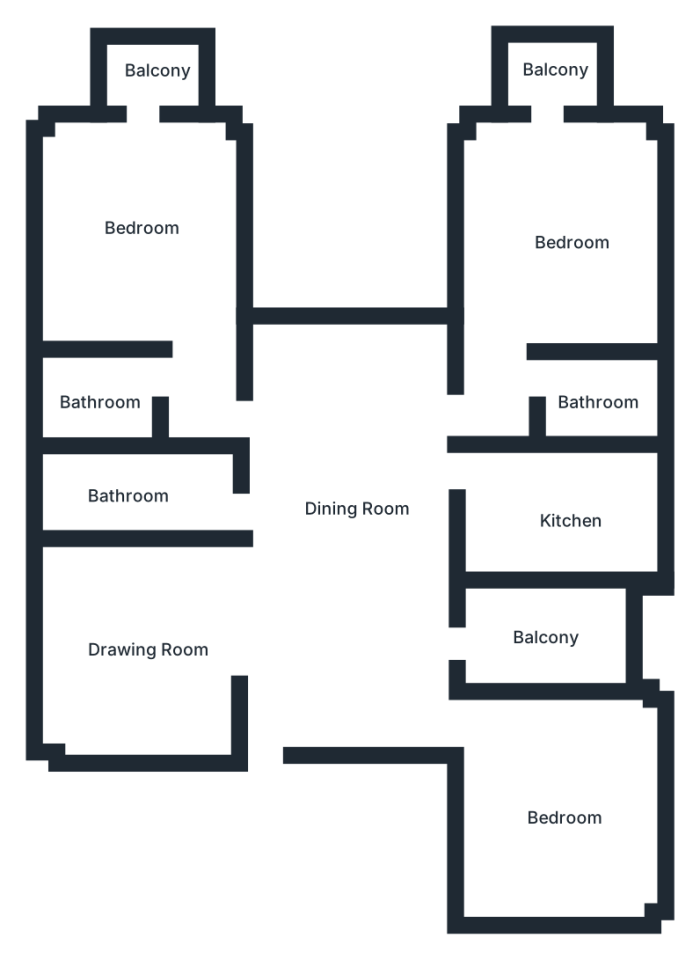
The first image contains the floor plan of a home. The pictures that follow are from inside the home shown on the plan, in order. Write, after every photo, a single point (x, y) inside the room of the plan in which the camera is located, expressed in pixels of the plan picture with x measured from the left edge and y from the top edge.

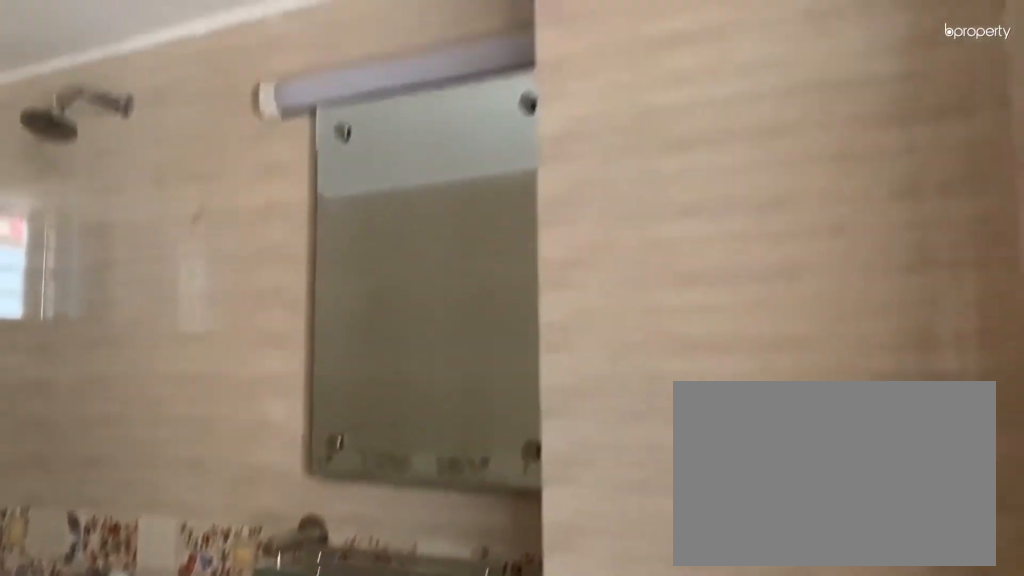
(125, 493)
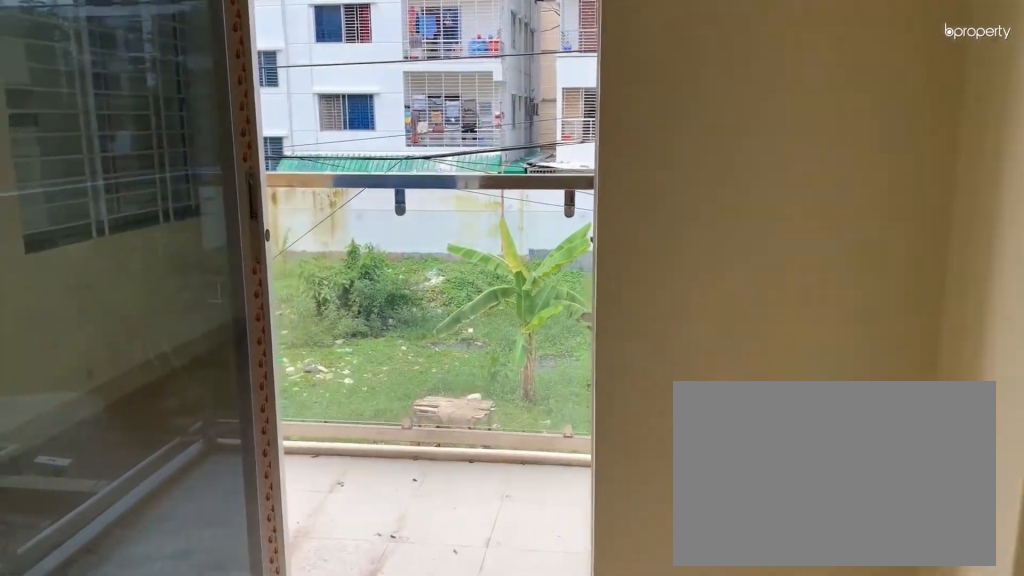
(128, 234)
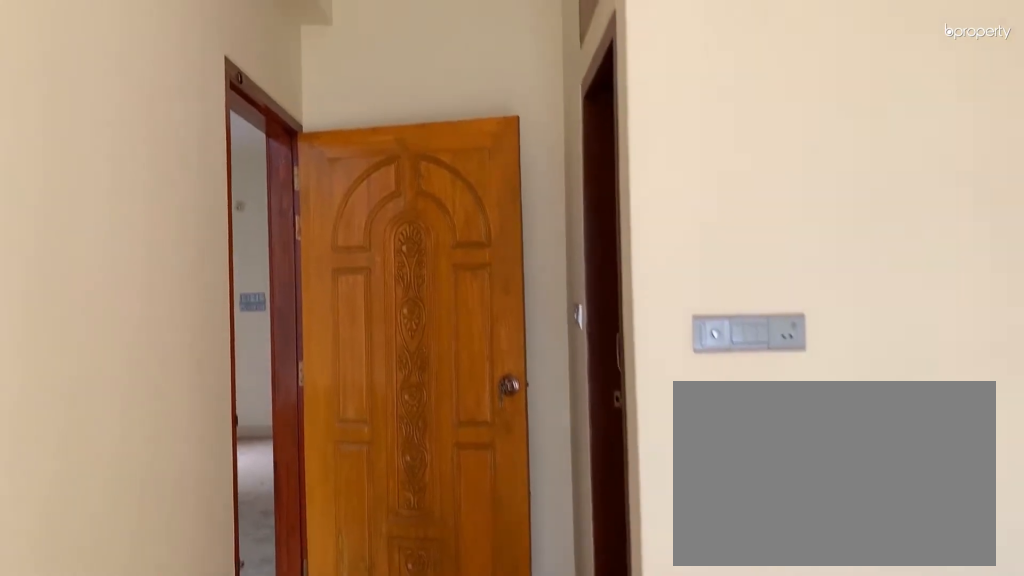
(128, 234)
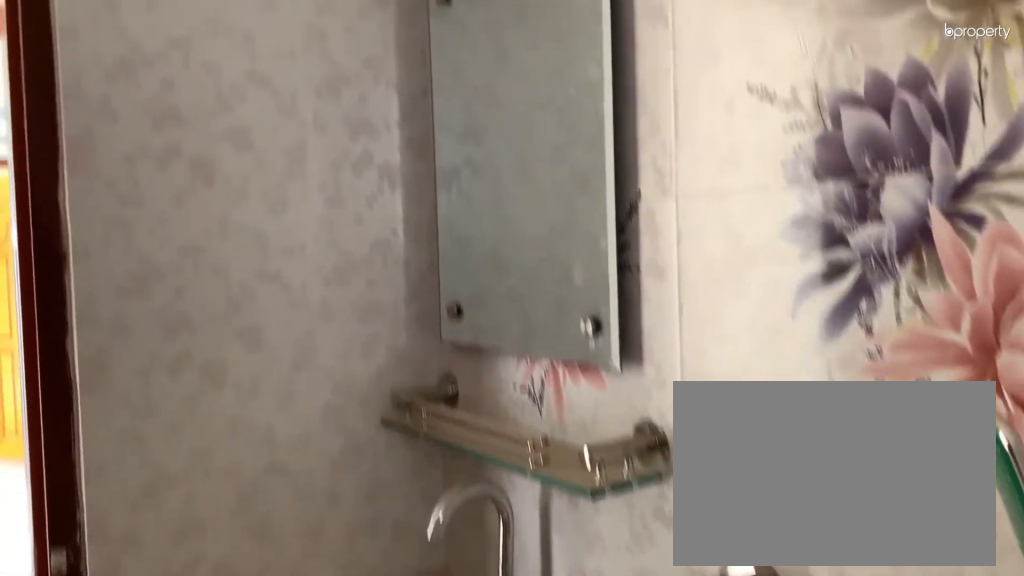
(97, 408)
